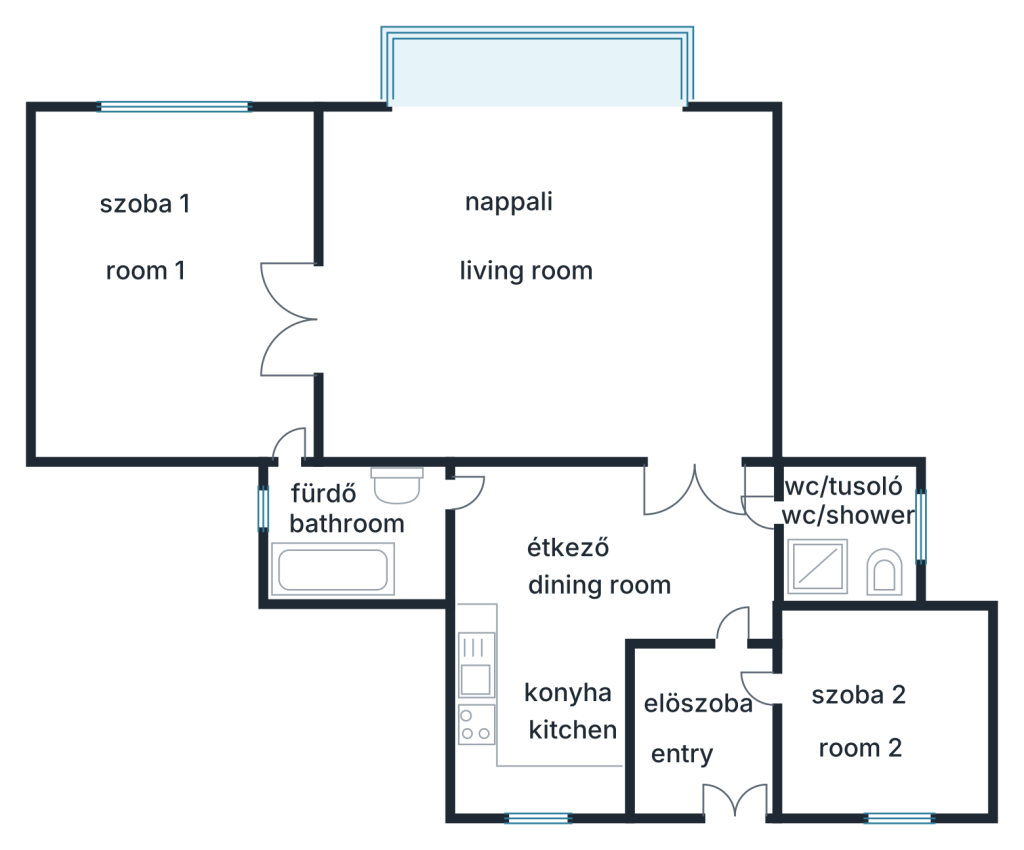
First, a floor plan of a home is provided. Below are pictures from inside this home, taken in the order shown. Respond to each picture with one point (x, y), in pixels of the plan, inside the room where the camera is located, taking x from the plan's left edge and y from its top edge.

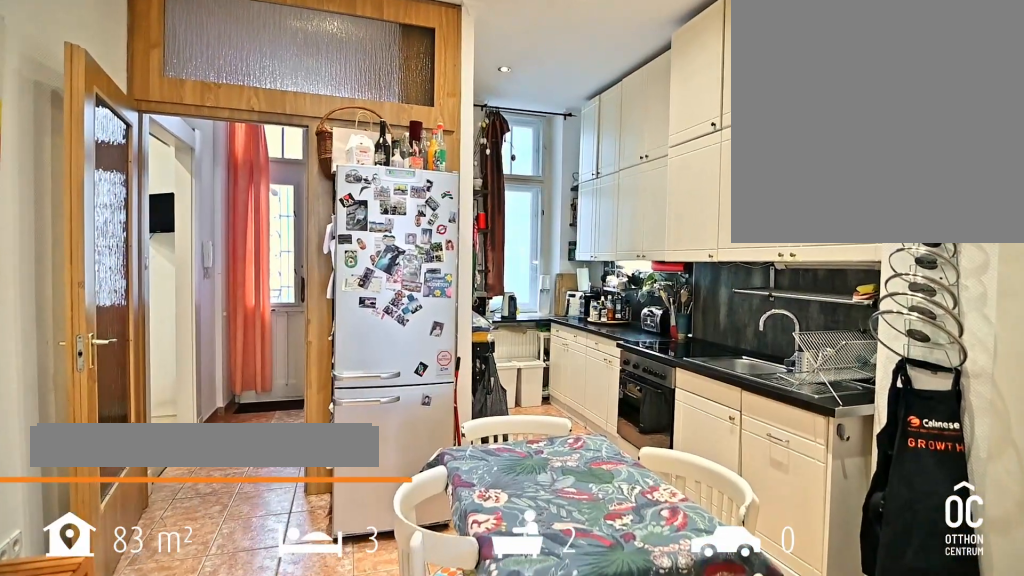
(553, 633)
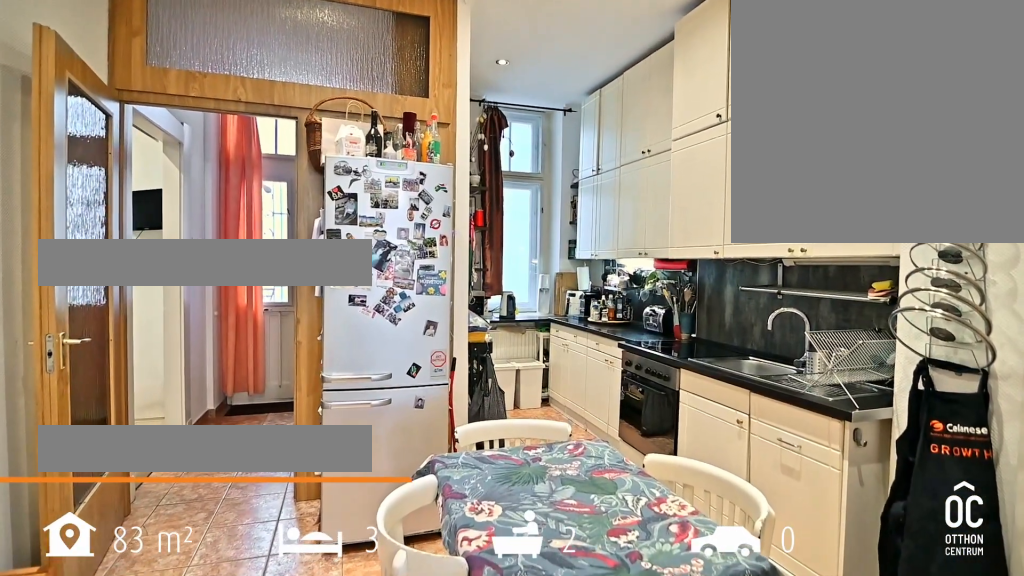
(553, 633)
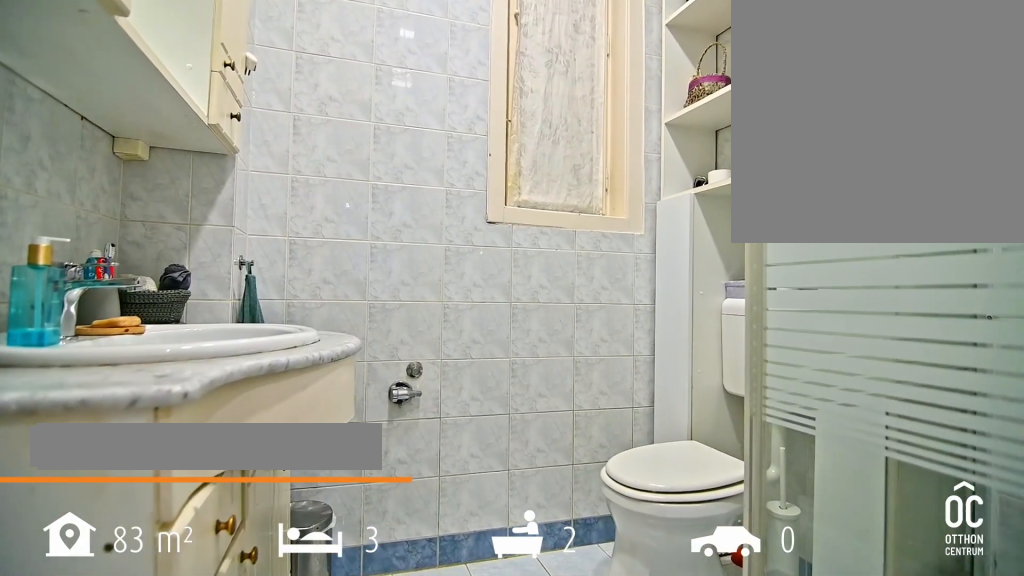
(843, 526)
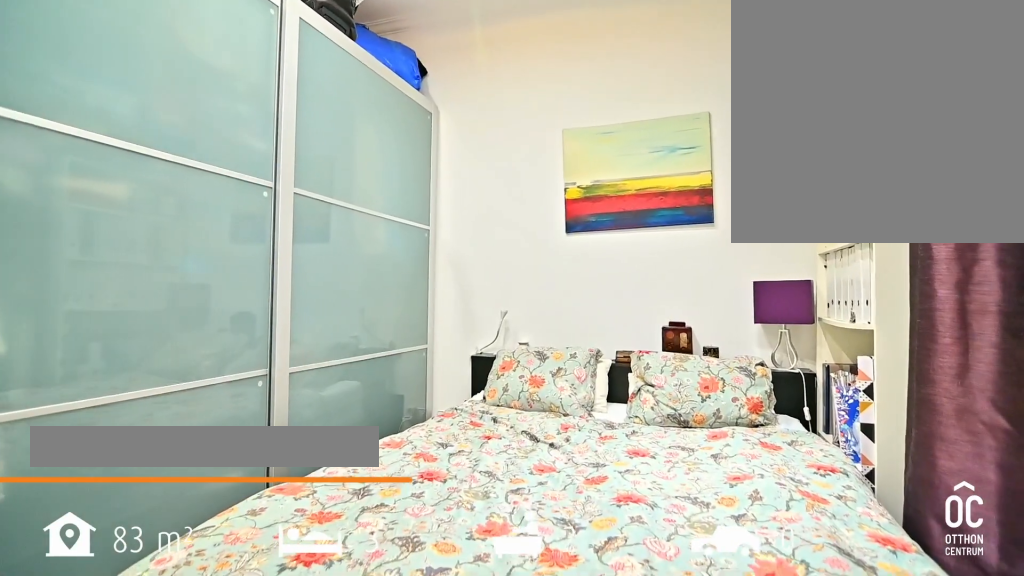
(878, 711)
